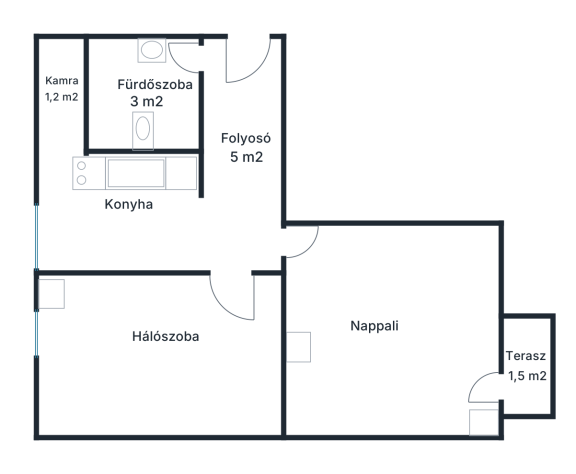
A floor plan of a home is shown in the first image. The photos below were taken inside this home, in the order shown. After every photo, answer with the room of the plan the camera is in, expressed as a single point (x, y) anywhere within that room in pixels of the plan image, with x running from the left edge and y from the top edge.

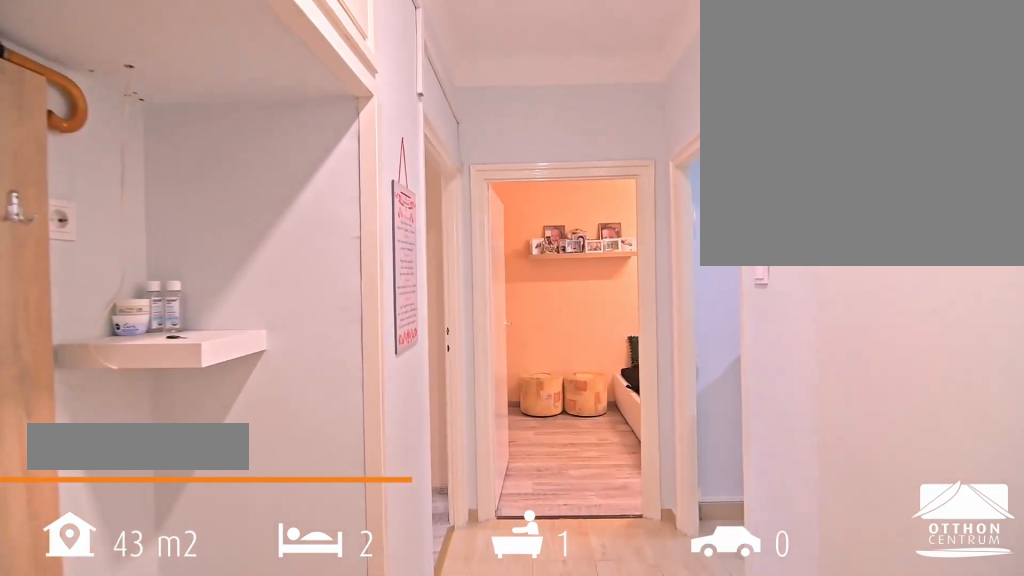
(242, 148)
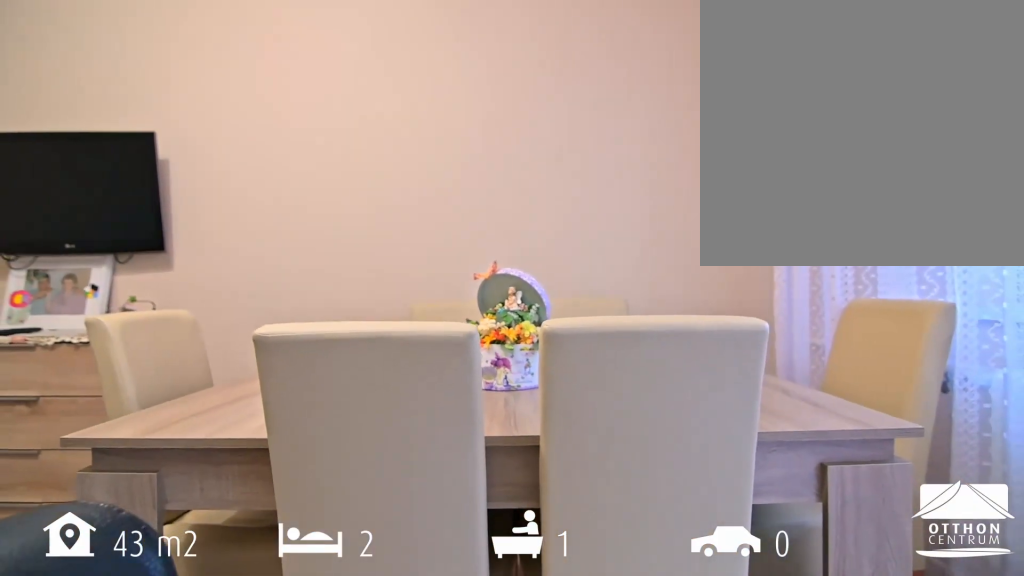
(391, 336)
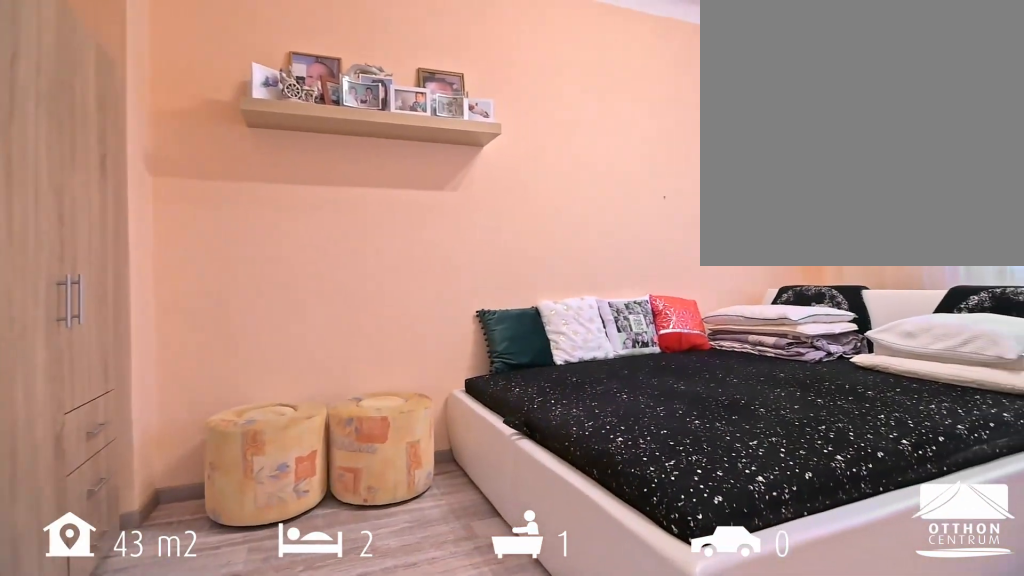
(153, 355)
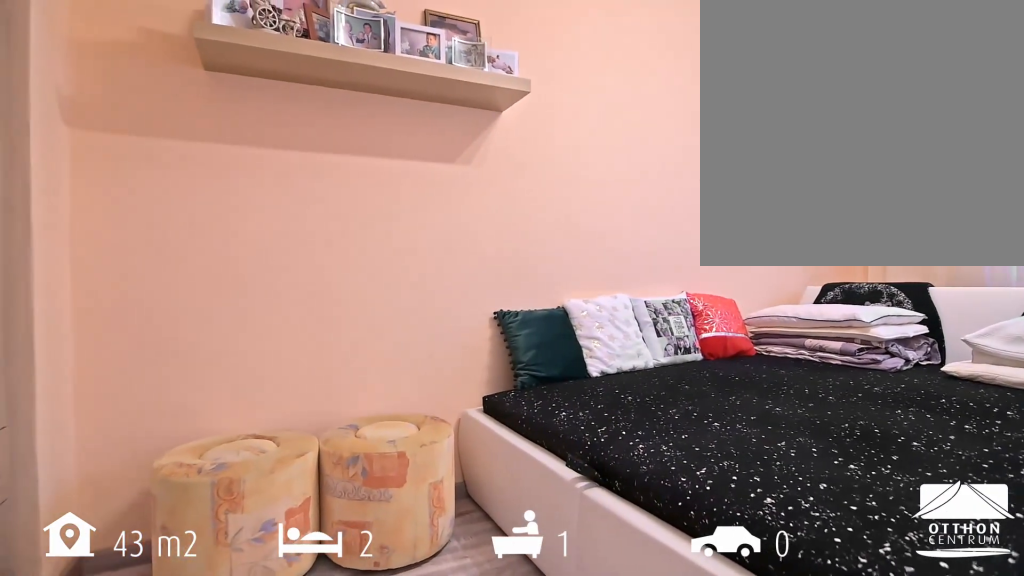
(153, 355)
